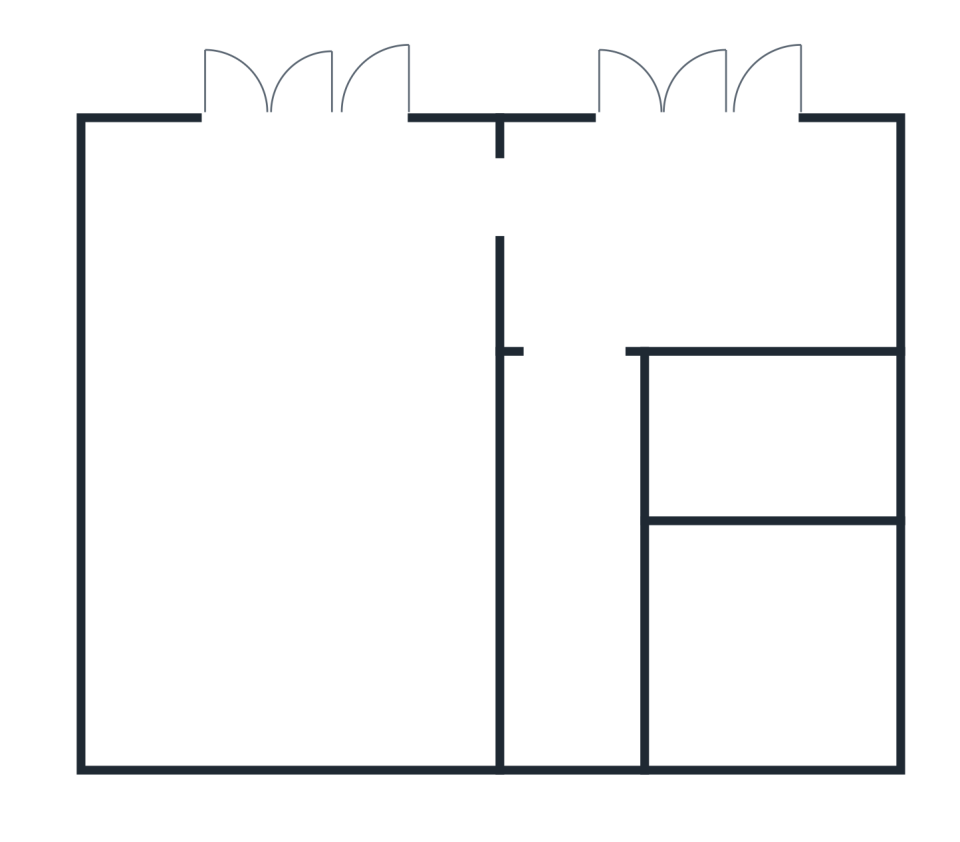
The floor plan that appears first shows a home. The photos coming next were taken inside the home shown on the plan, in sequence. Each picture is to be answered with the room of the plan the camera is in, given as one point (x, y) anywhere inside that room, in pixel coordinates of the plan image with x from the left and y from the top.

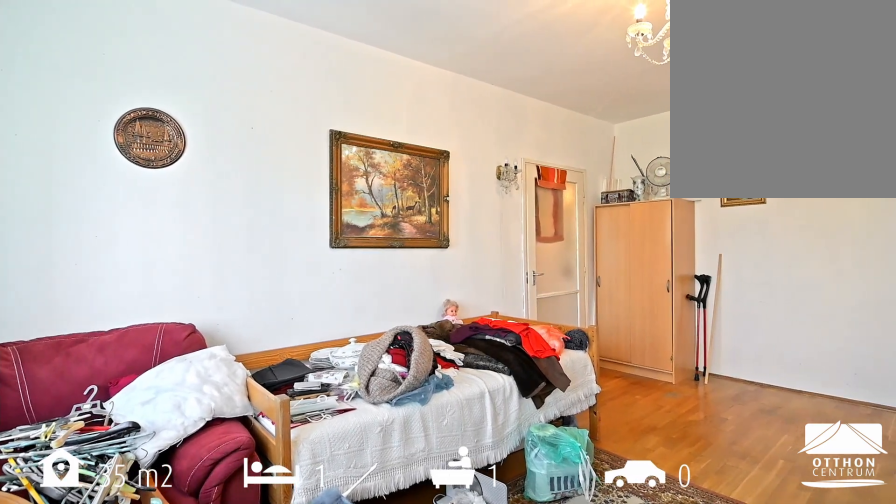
(299, 438)
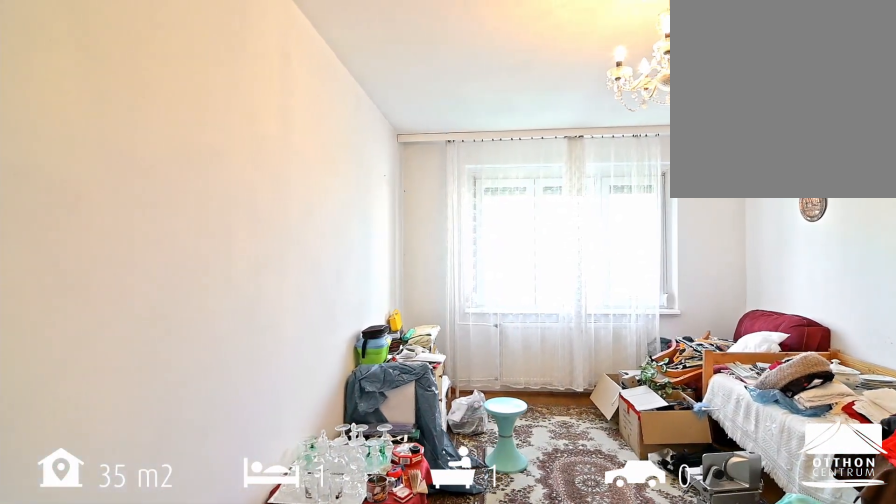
(299, 438)
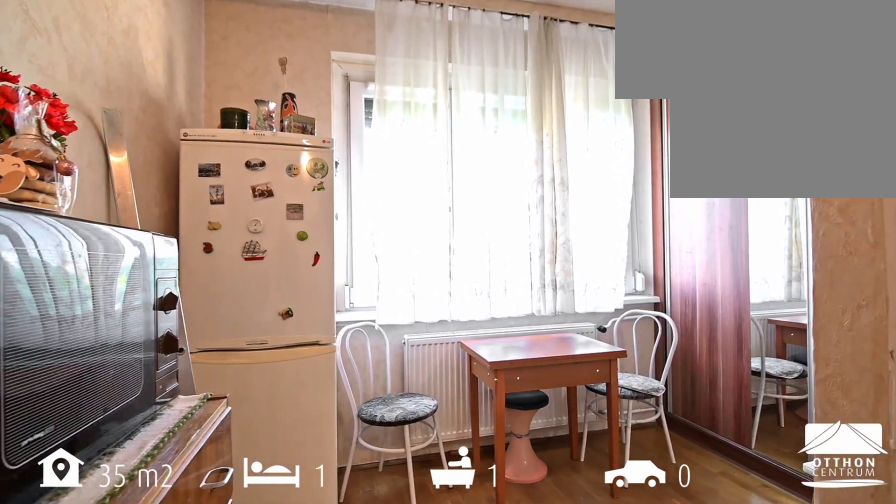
(709, 250)
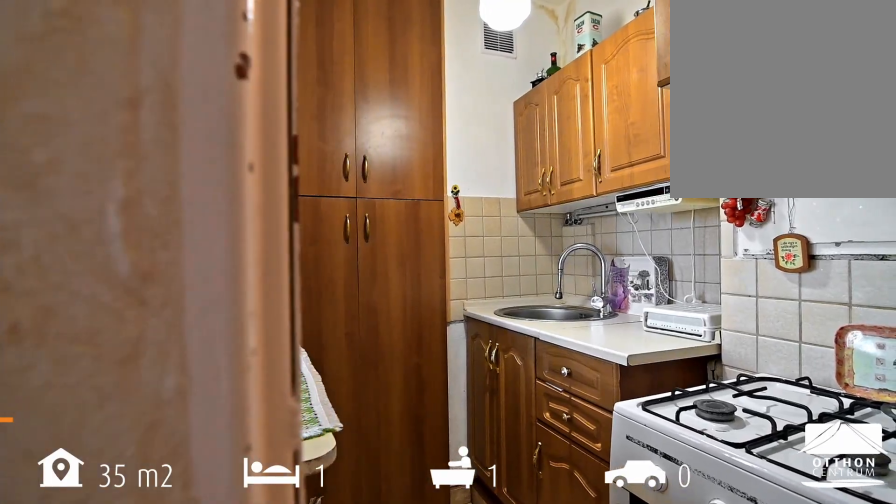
(783, 437)
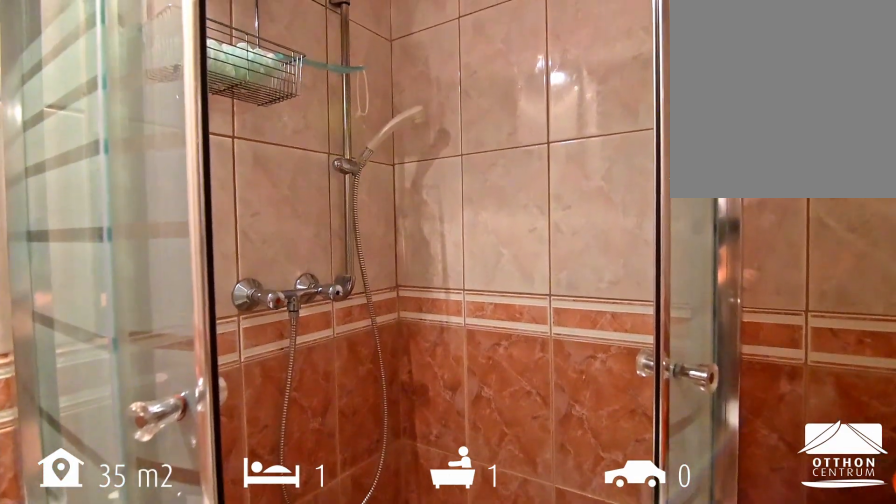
(784, 654)
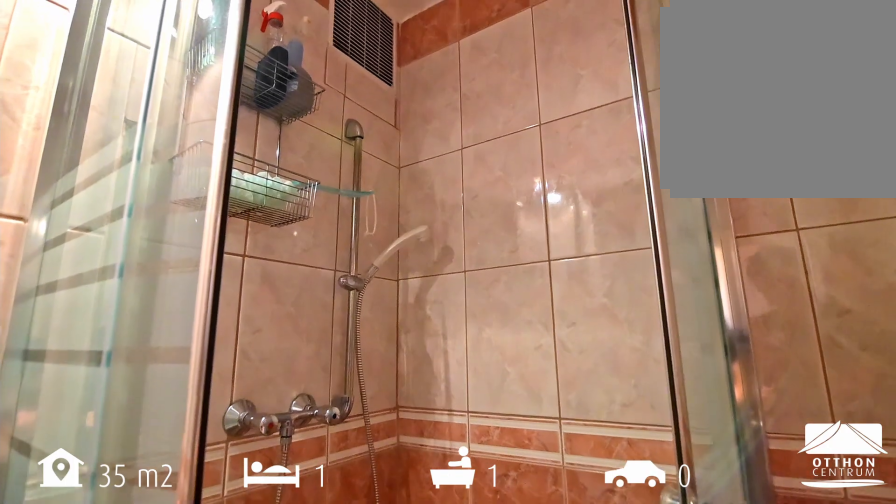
(784, 654)
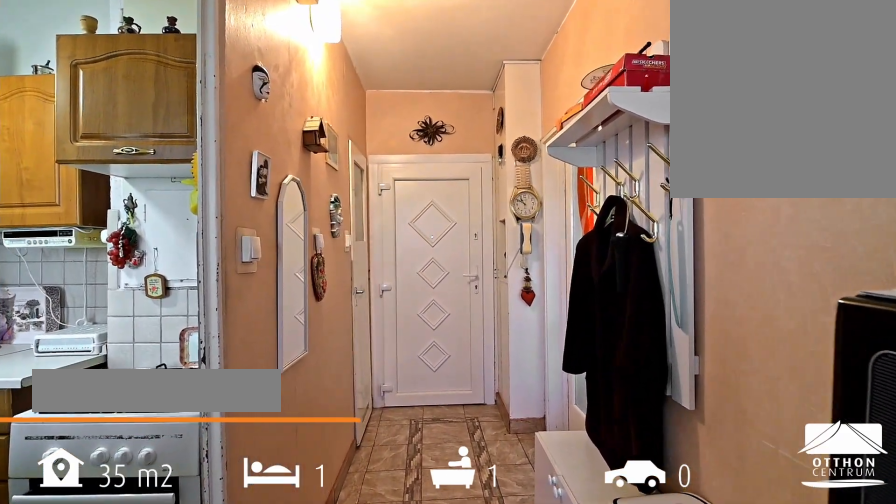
(589, 551)
